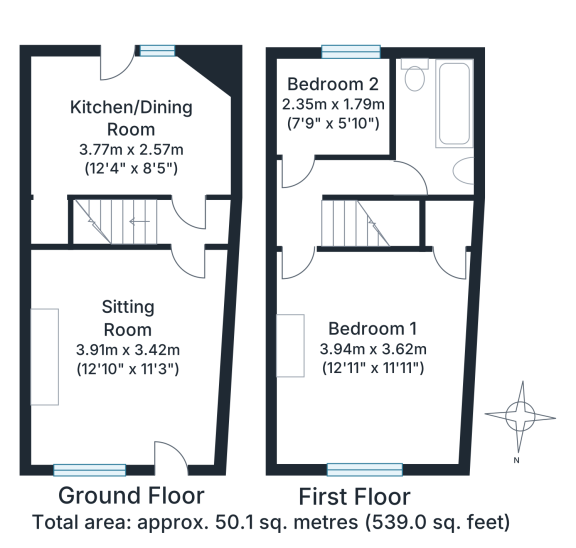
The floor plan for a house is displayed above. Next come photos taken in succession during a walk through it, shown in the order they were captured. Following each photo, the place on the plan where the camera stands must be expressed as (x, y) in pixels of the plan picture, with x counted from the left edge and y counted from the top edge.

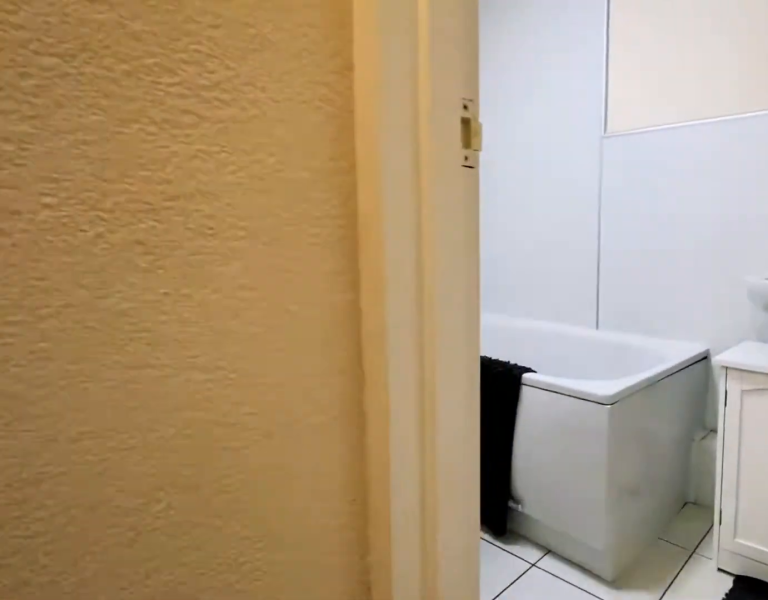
(400, 178)
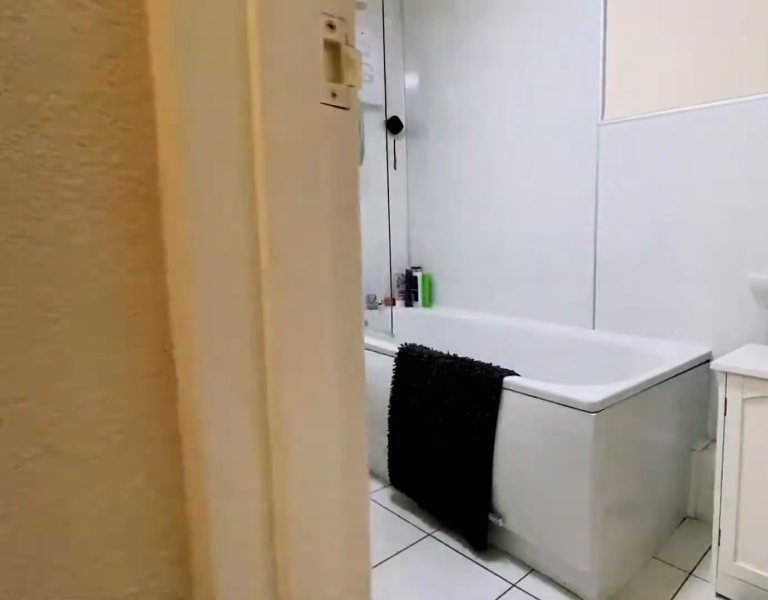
(414, 175)
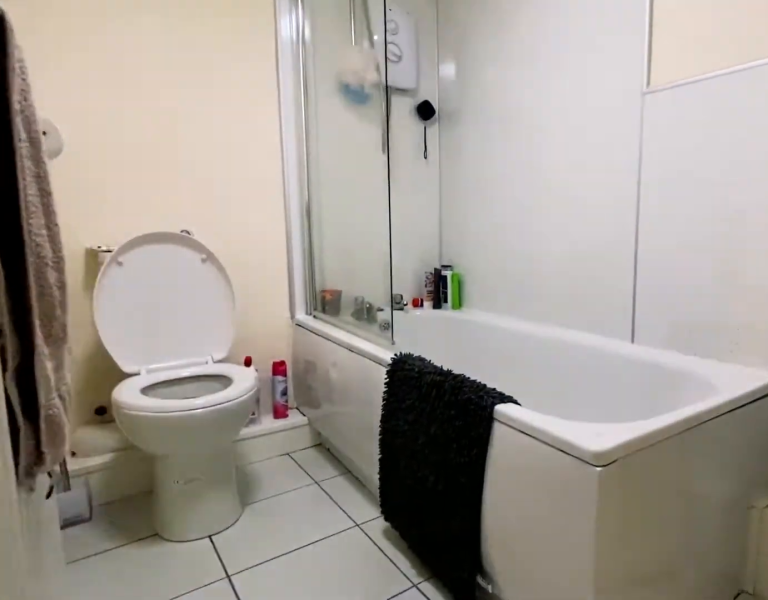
(424, 160)
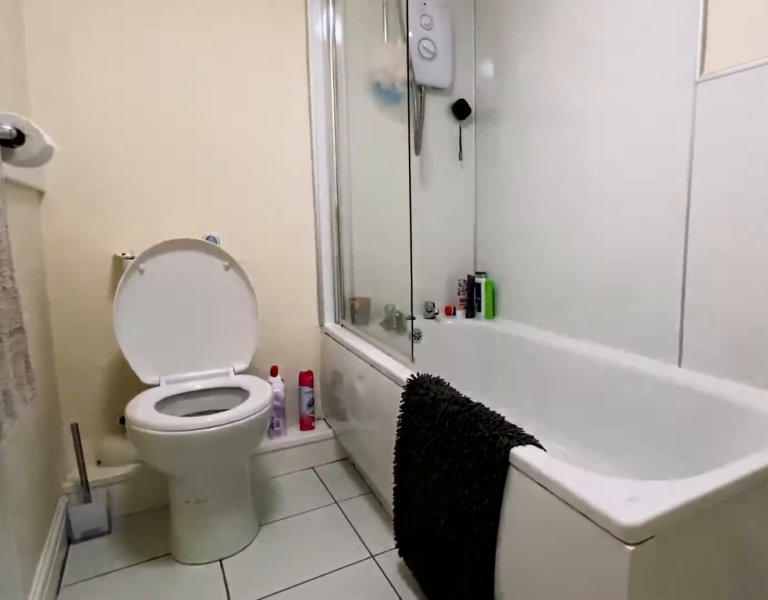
(421, 148)
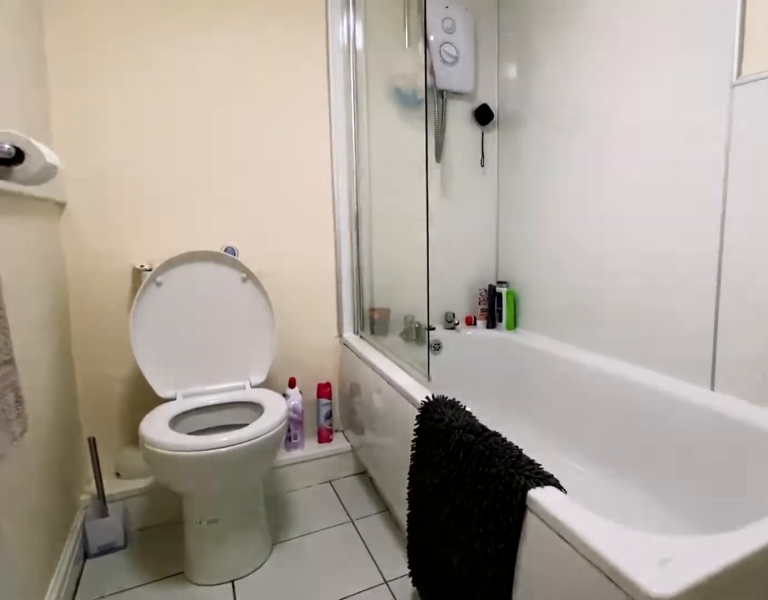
(420, 143)
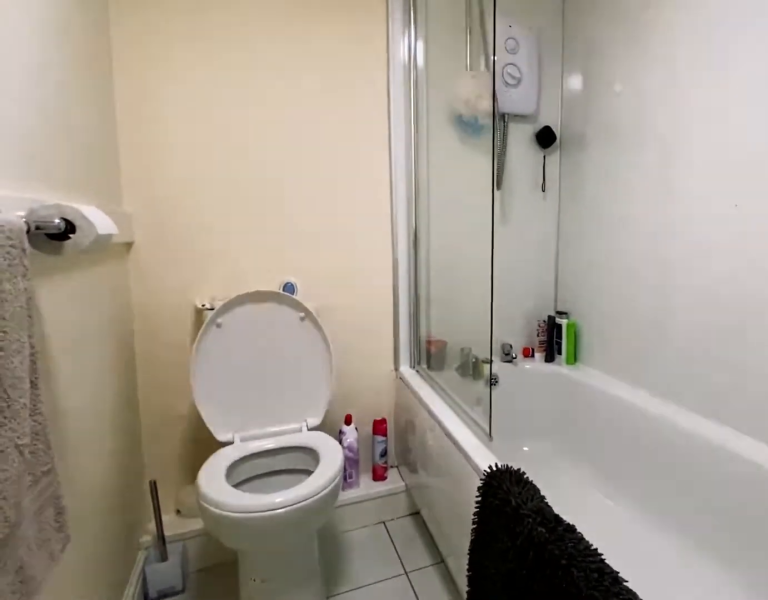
(415, 131)
